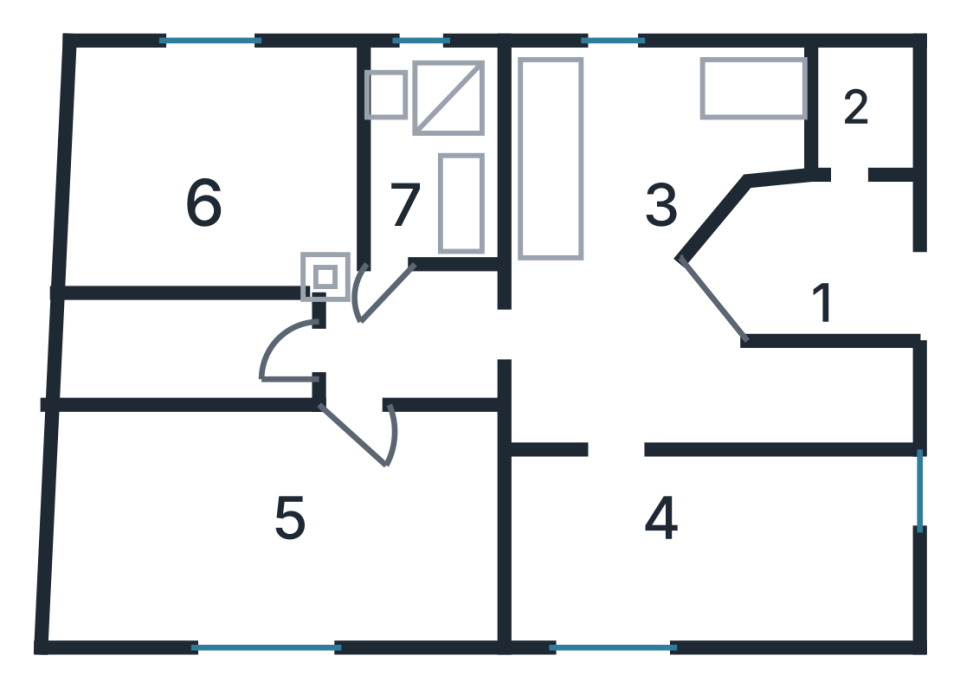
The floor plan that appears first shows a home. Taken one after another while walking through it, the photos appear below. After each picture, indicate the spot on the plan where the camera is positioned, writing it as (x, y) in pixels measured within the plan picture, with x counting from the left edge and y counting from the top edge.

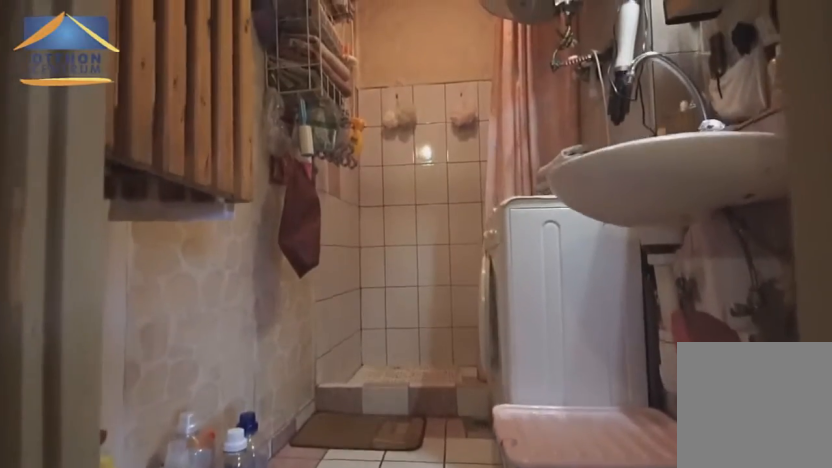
(422, 254)
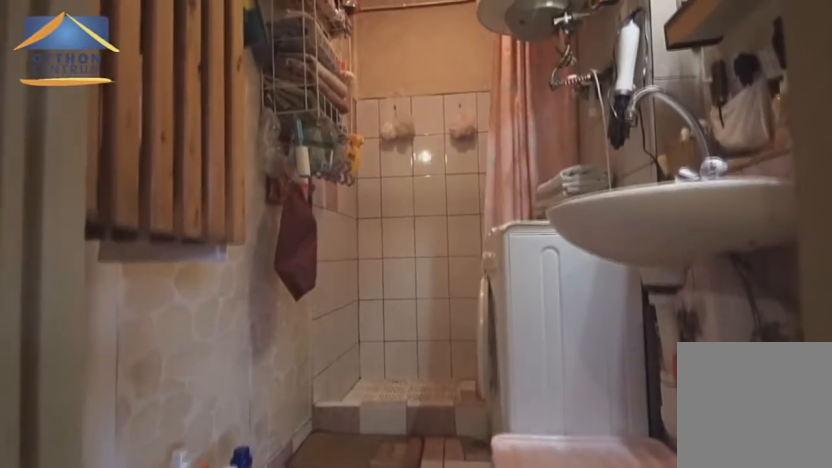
(414, 230)
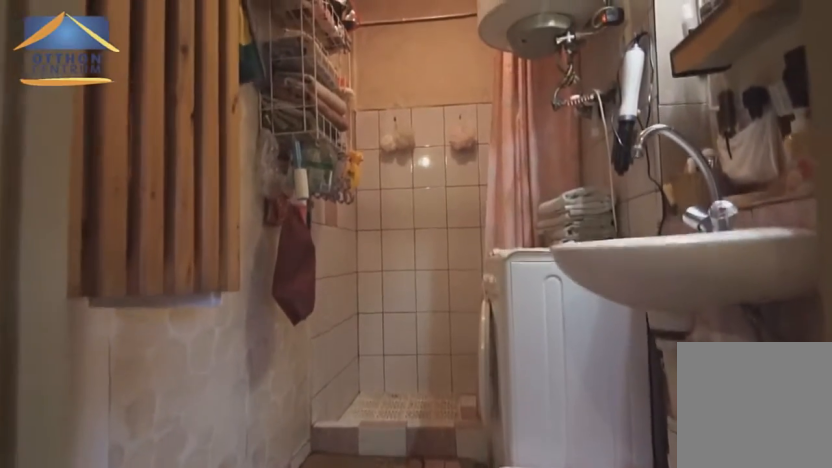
(414, 218)
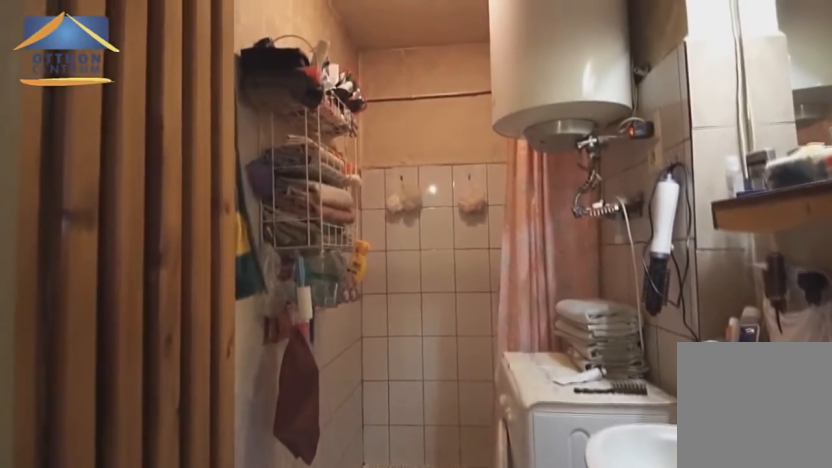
(416, 214)
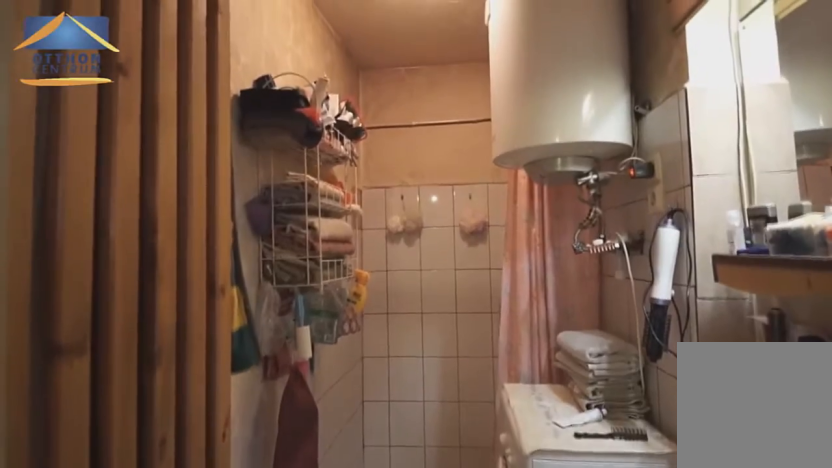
(416, 212)
